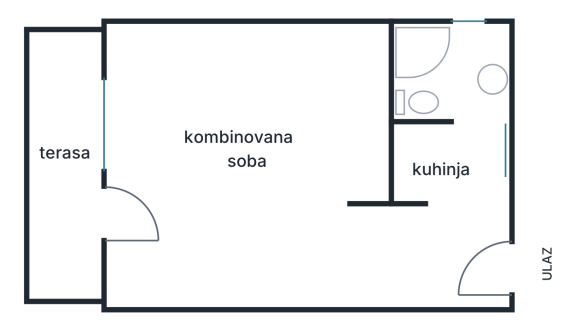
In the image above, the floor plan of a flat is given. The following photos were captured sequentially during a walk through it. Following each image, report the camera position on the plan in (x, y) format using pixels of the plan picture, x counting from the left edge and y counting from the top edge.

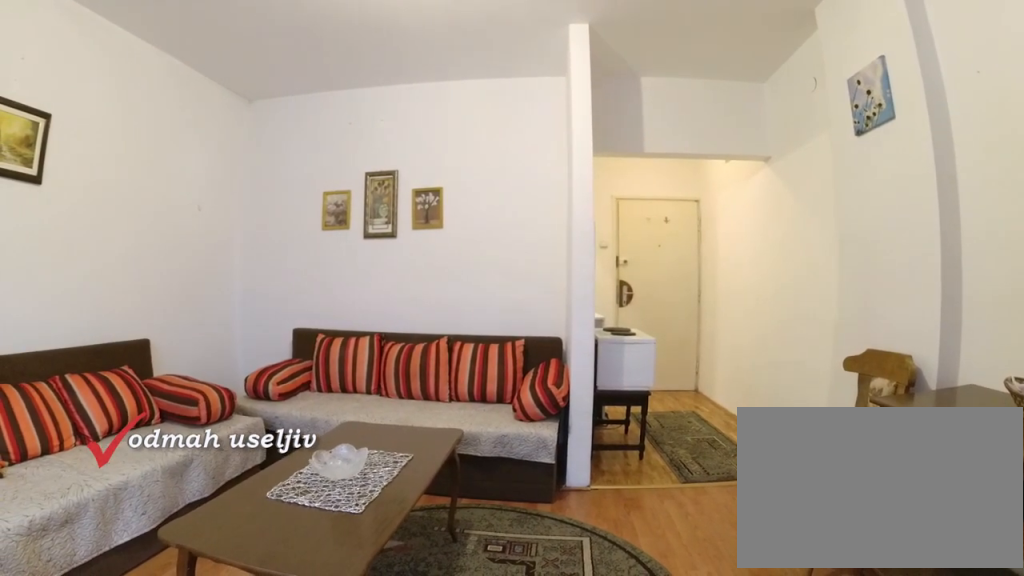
(127, 220)
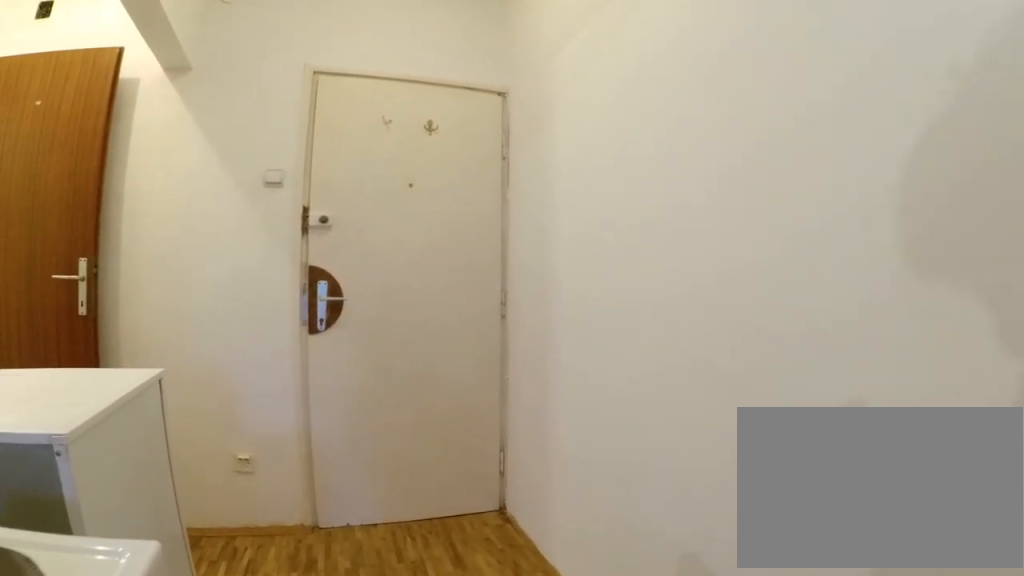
(365, 245)
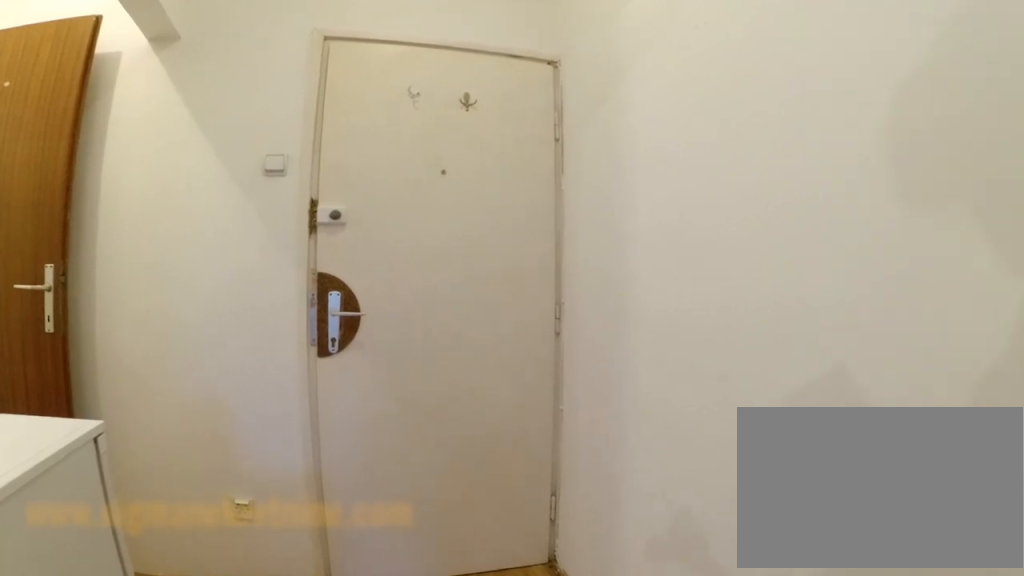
(391, 248)
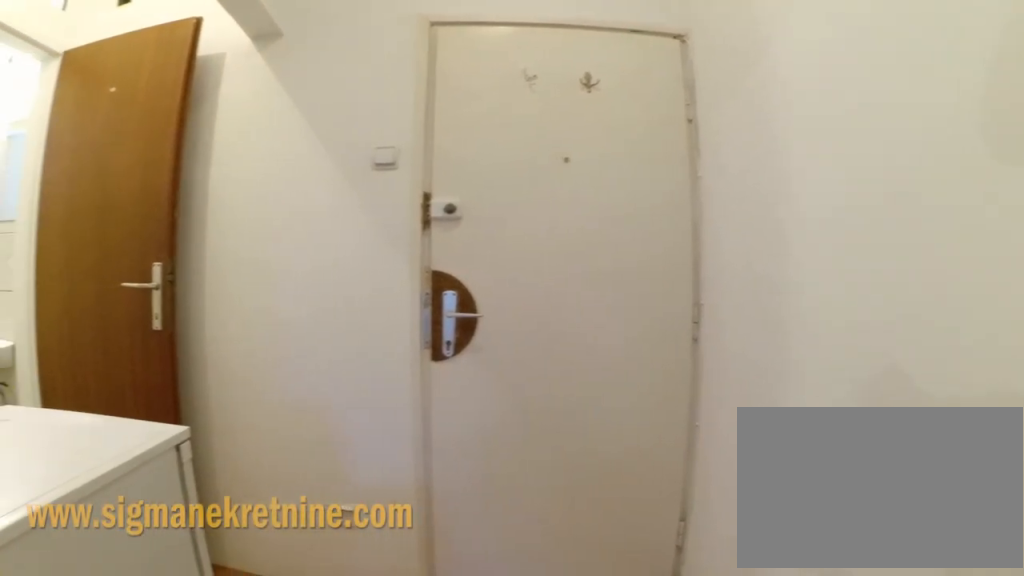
(406, 248)
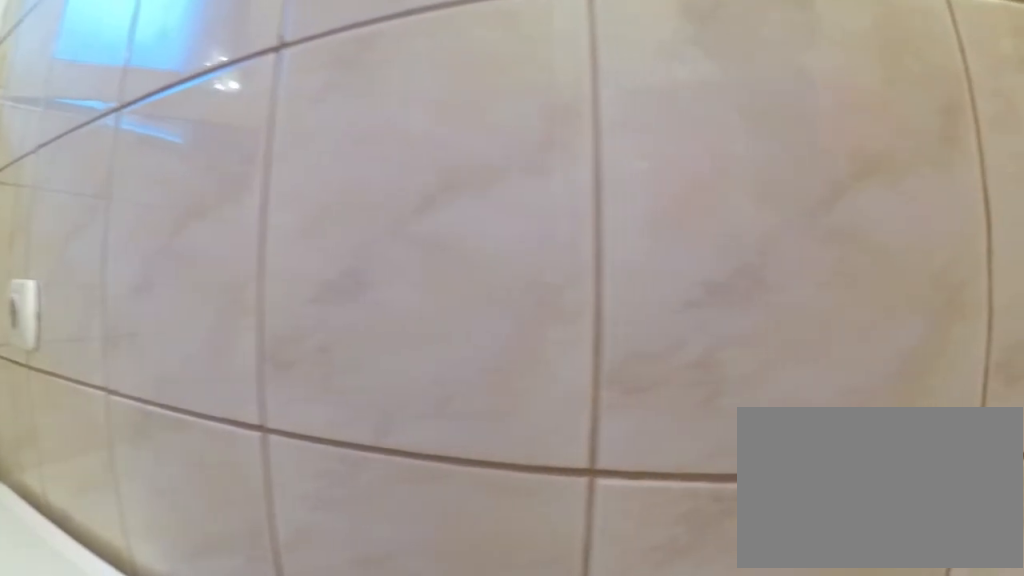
(459, 70)
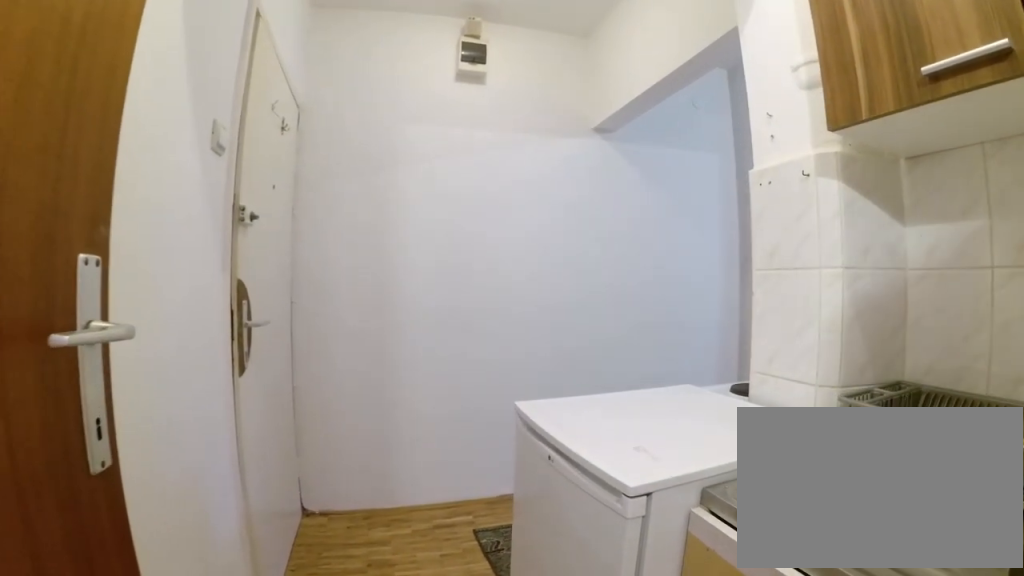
(473, 119)
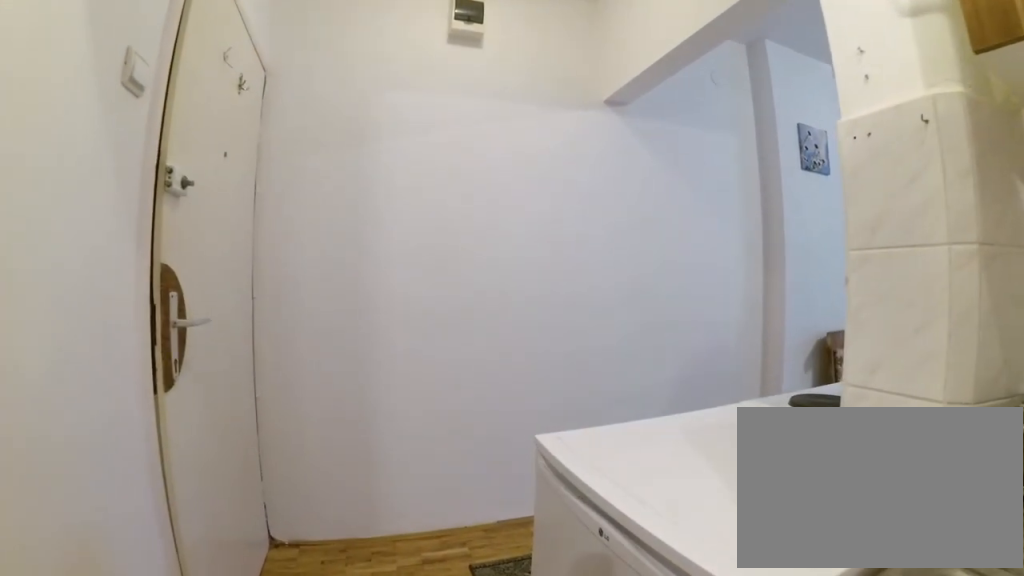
(473, 165)
